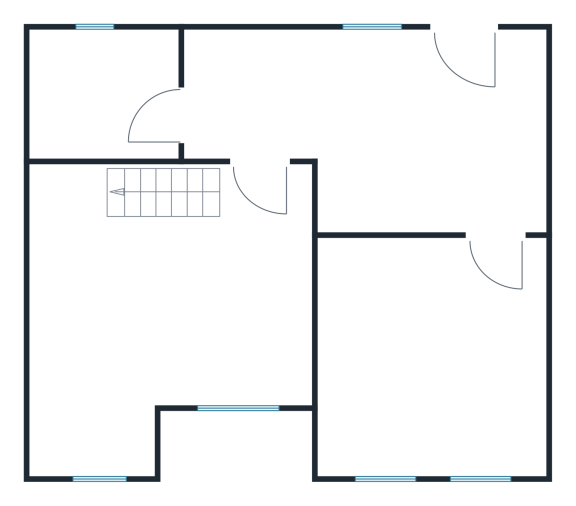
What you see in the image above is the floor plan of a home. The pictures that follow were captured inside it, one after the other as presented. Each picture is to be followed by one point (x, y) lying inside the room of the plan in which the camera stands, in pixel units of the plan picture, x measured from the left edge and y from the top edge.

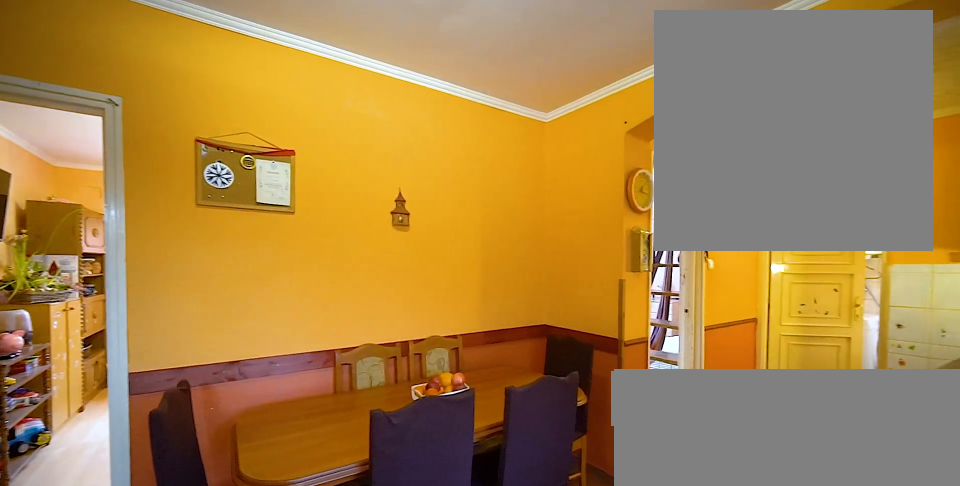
(392, 129)
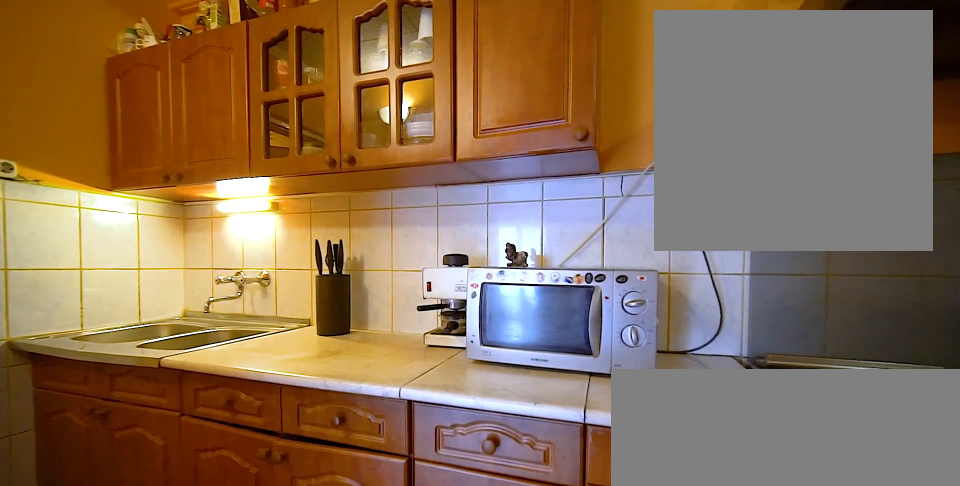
(392, 130)
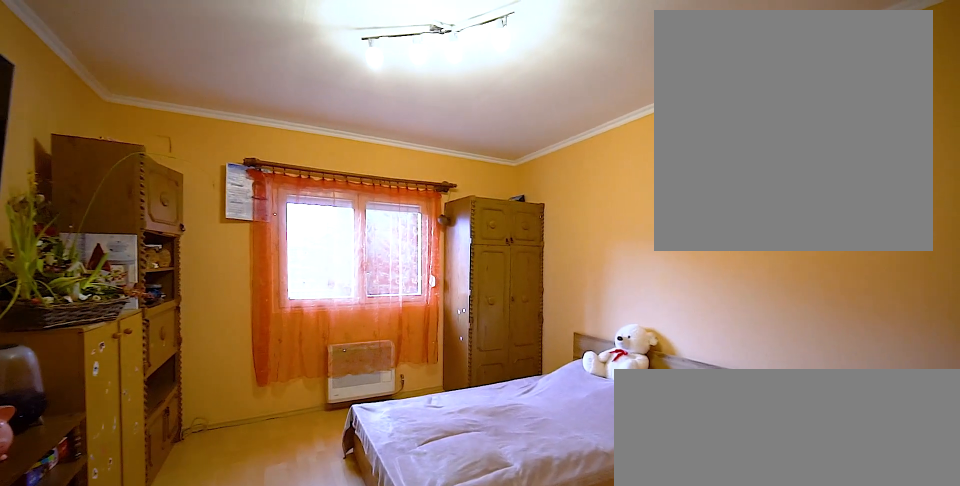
(438, 359)
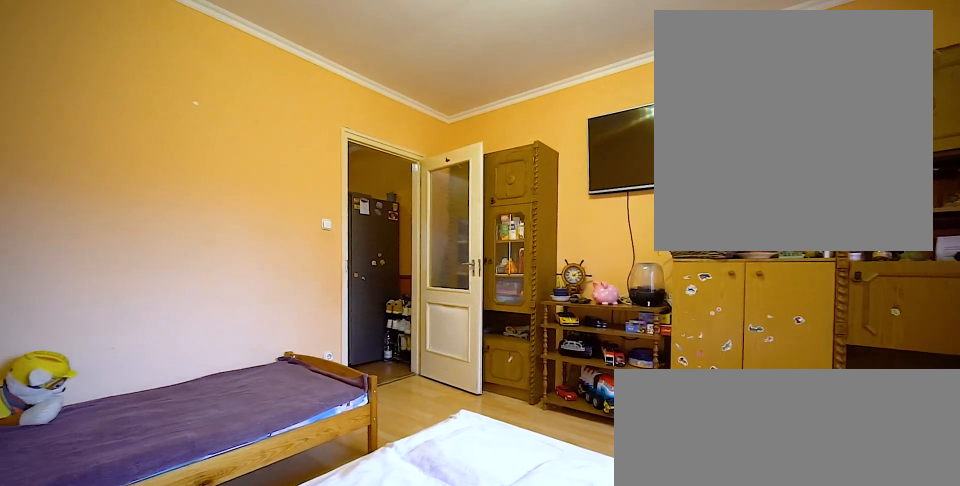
(437, 357)
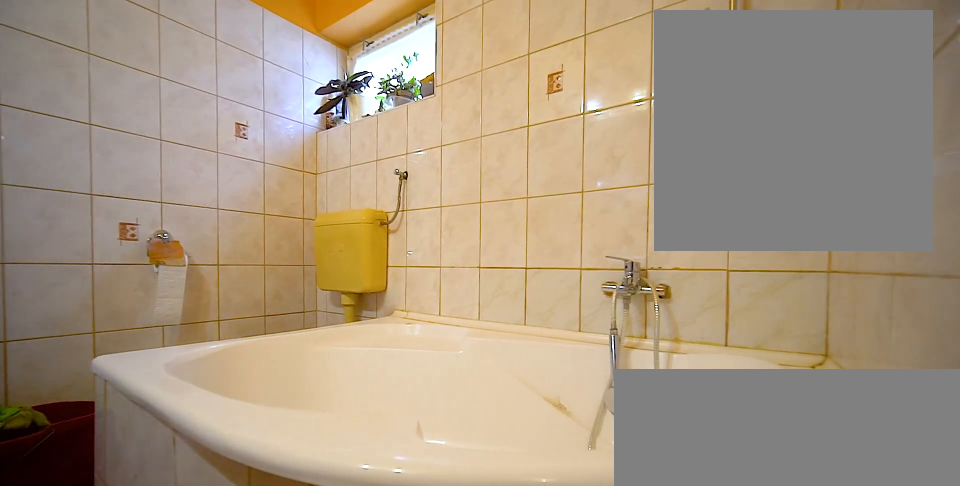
(104, 98)
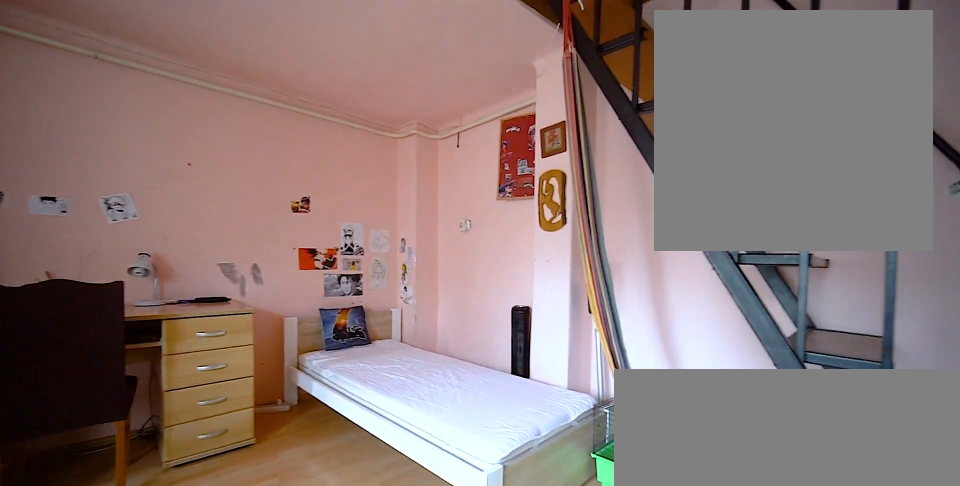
(151, 301)
